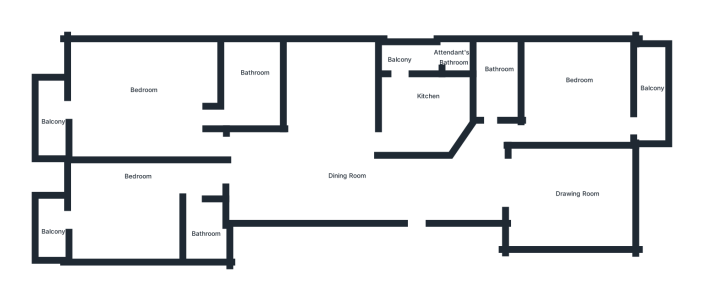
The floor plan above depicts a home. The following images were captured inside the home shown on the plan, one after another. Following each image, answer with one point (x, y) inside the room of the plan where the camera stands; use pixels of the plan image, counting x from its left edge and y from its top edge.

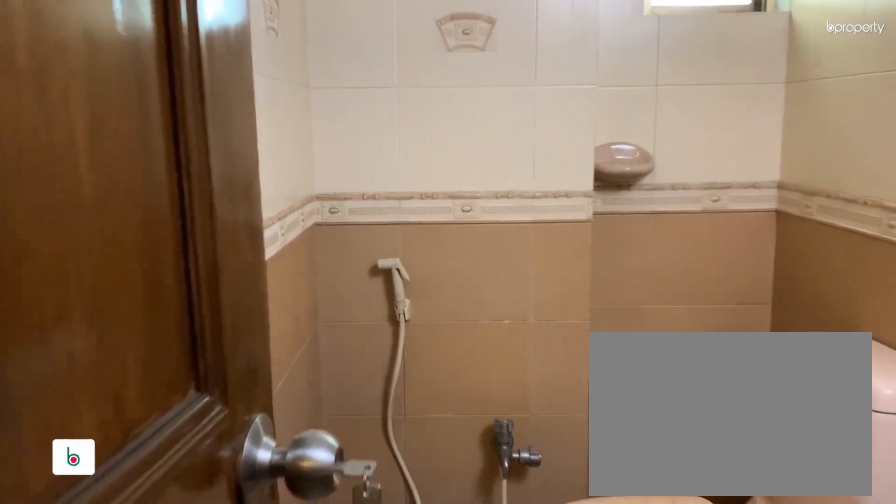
(497, 89)
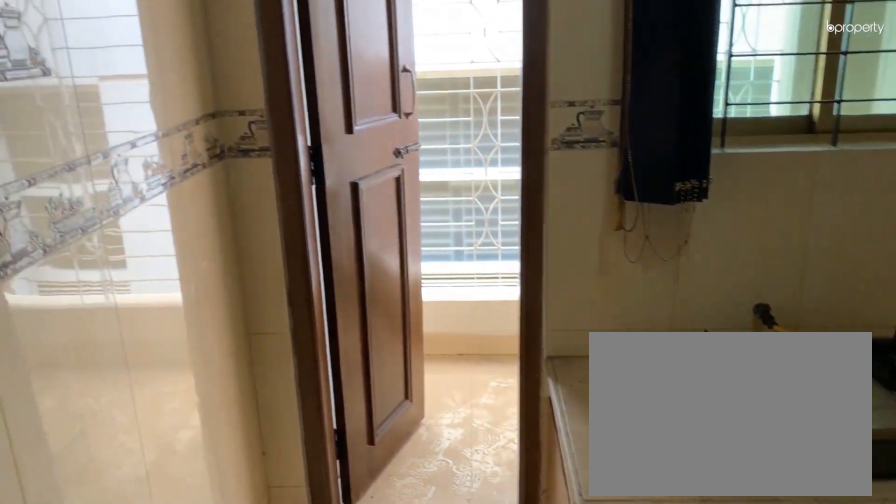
(415, 117)
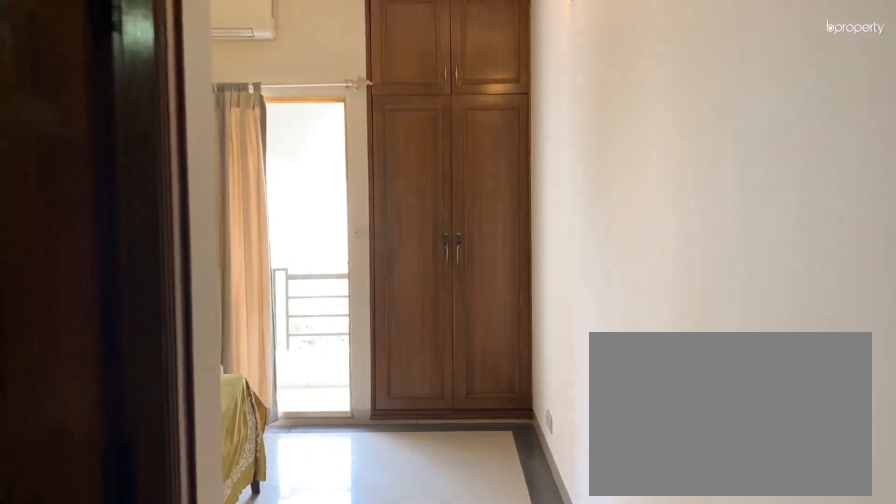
(132, 208)
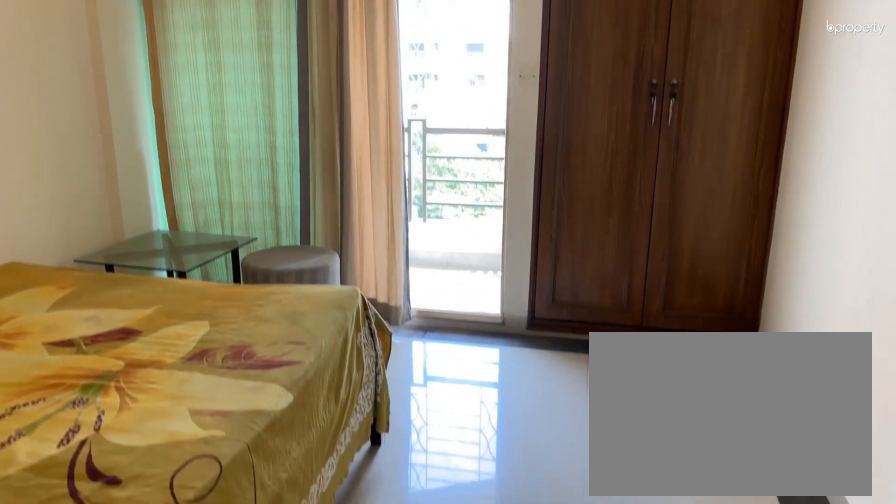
(112, 219)
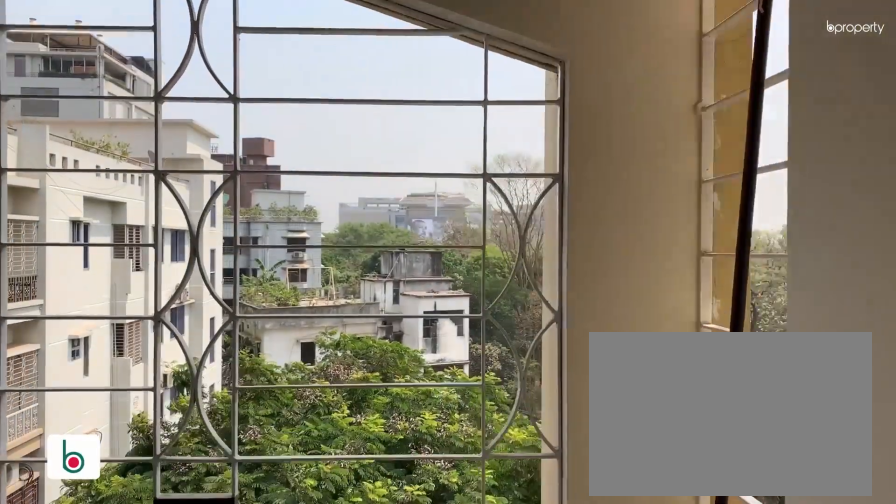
(54, 224)
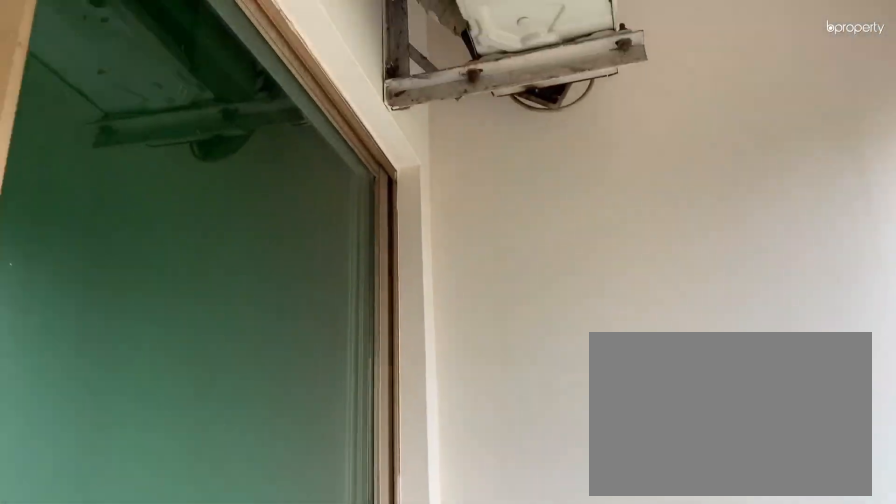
(54, 224)
